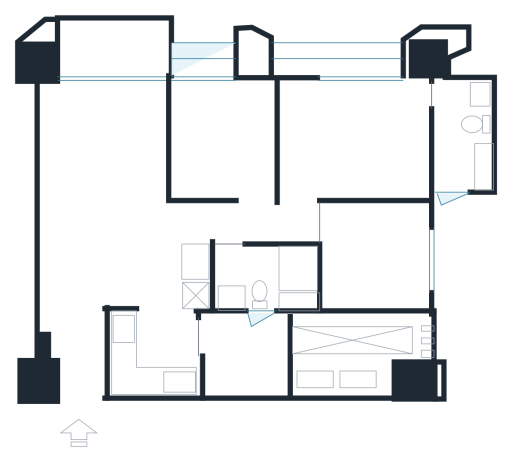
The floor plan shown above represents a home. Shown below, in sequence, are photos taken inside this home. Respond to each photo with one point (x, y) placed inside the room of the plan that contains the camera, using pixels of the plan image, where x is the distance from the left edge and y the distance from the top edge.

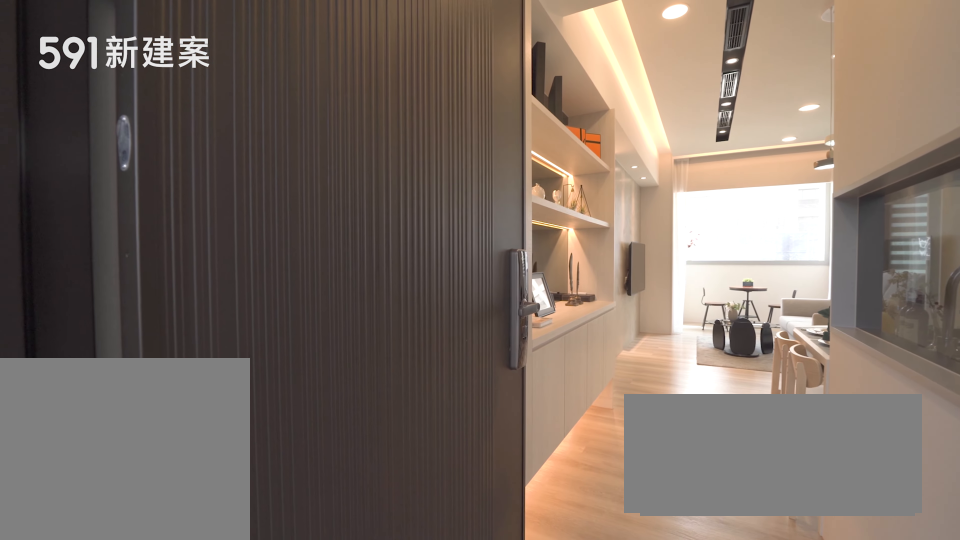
(77, 357)
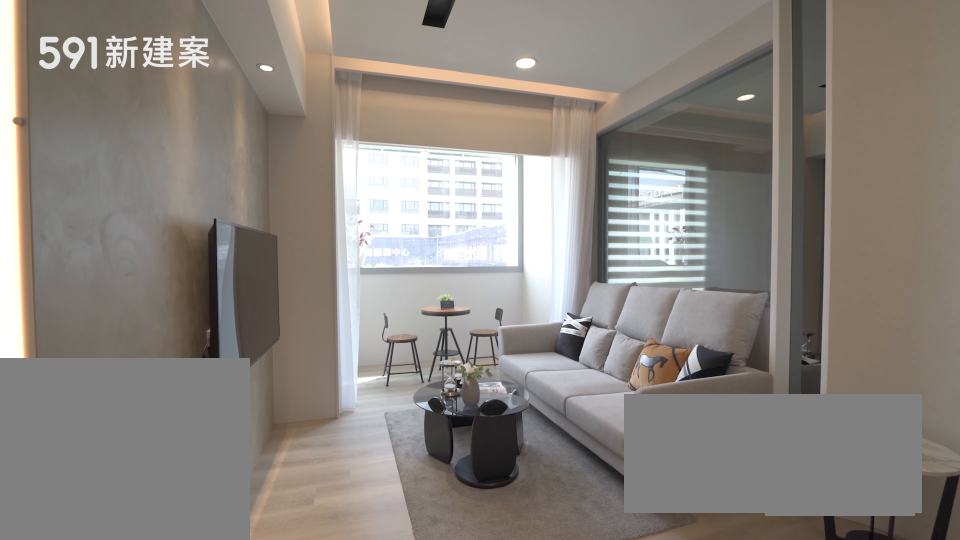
(102, 163)
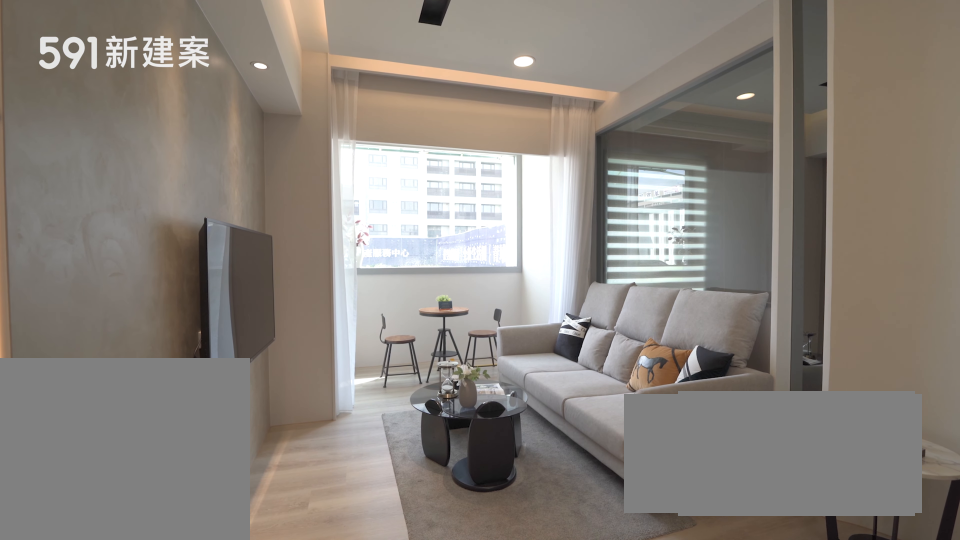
(102, 163)
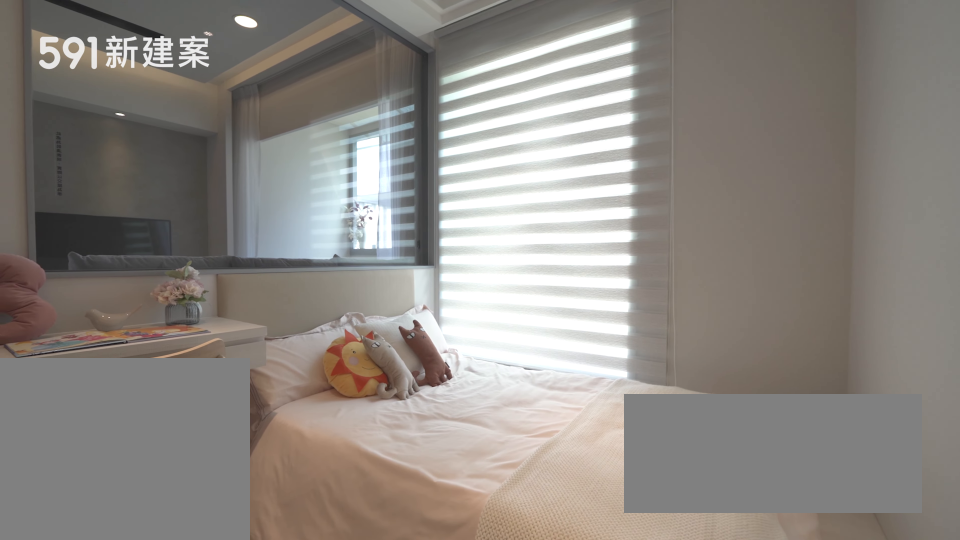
(221, 137)
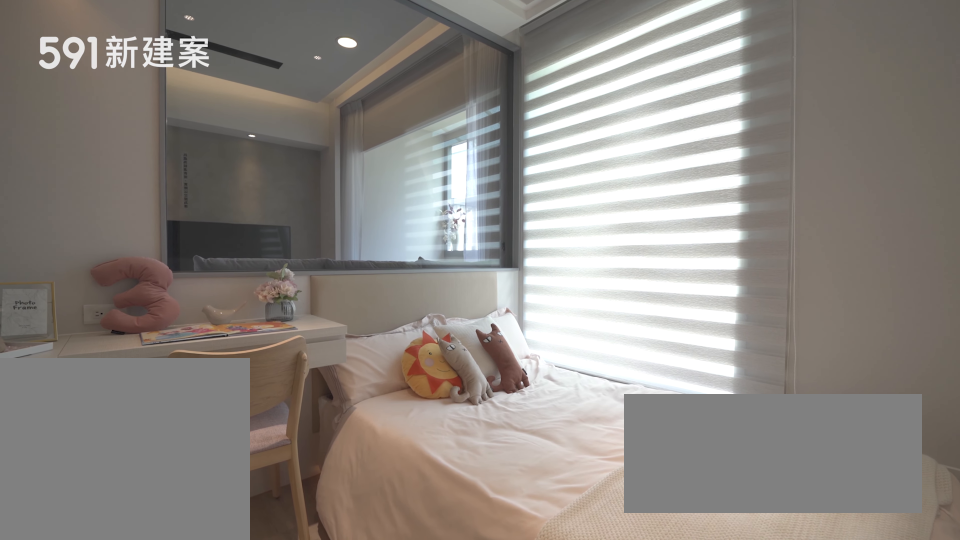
(221, 137)
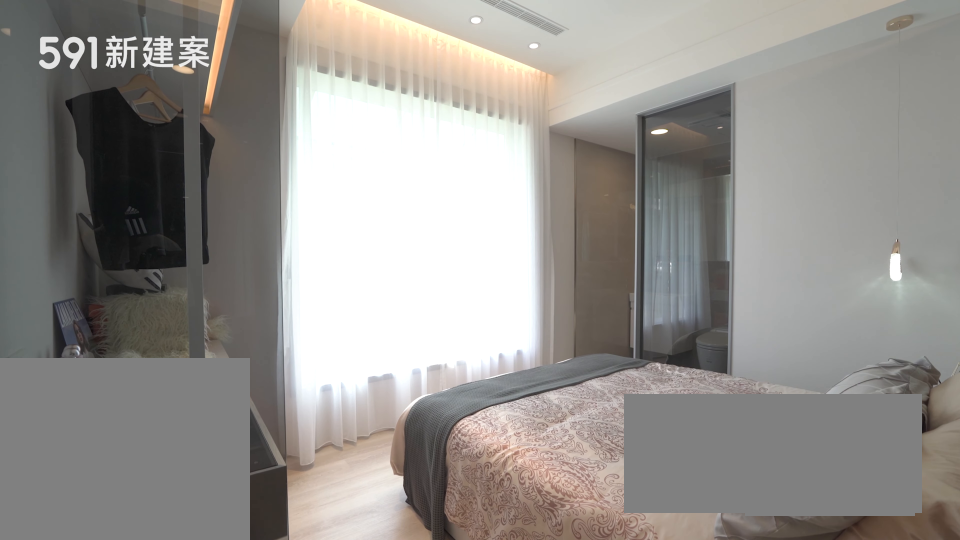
(355, 138)
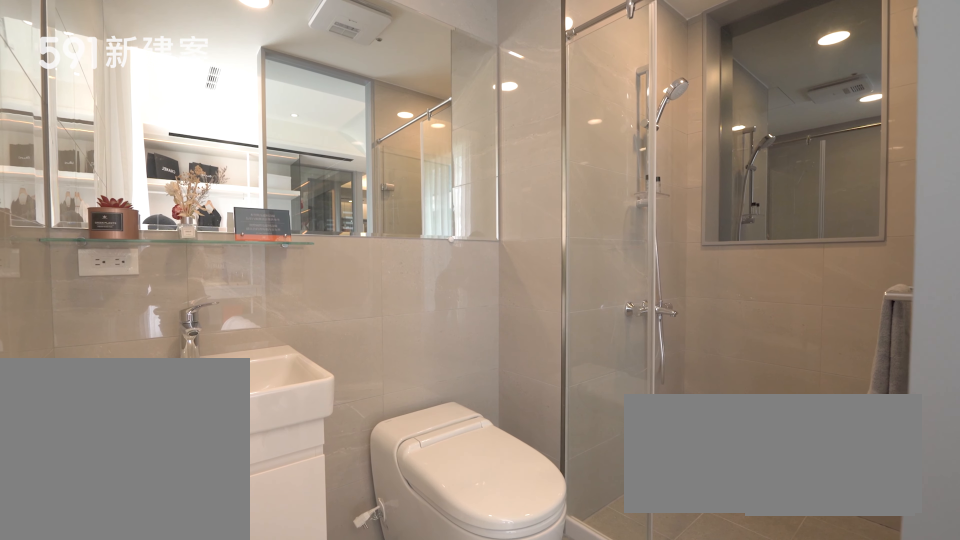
(459, 136)
